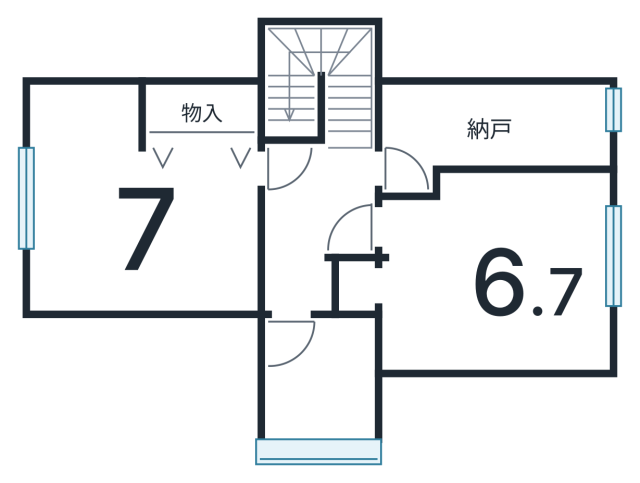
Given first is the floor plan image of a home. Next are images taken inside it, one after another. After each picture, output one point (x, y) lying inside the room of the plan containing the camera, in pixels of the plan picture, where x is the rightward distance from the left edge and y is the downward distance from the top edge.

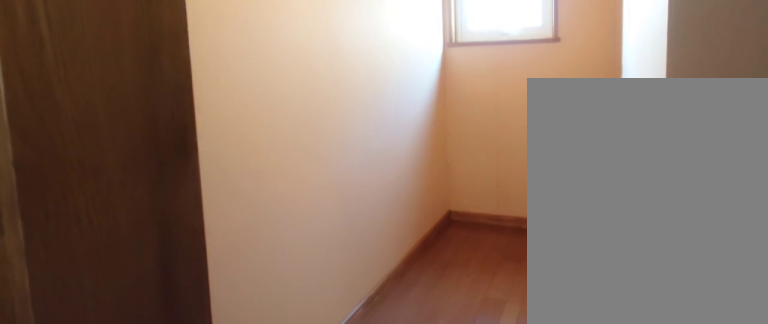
(503, 130)
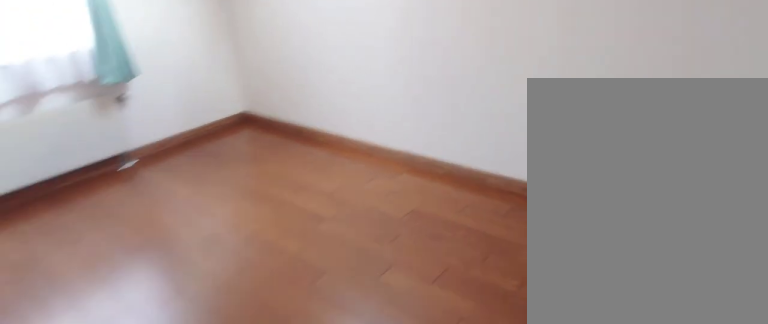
(506, 275)
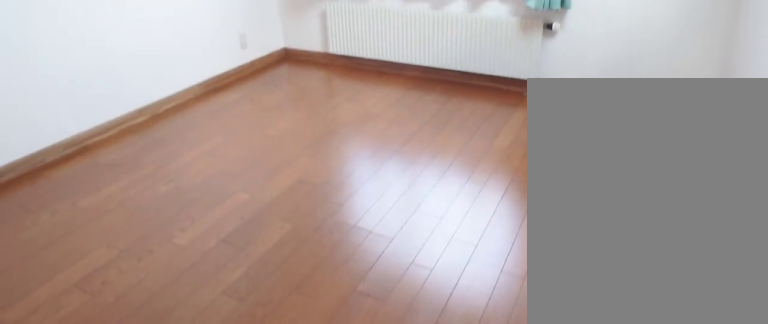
(506, 275)
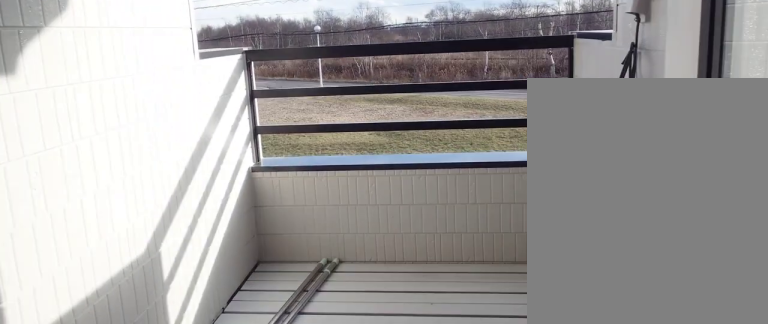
(324, 409)
